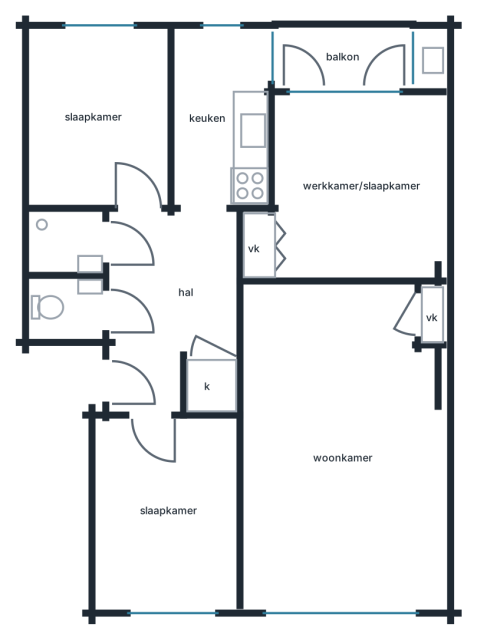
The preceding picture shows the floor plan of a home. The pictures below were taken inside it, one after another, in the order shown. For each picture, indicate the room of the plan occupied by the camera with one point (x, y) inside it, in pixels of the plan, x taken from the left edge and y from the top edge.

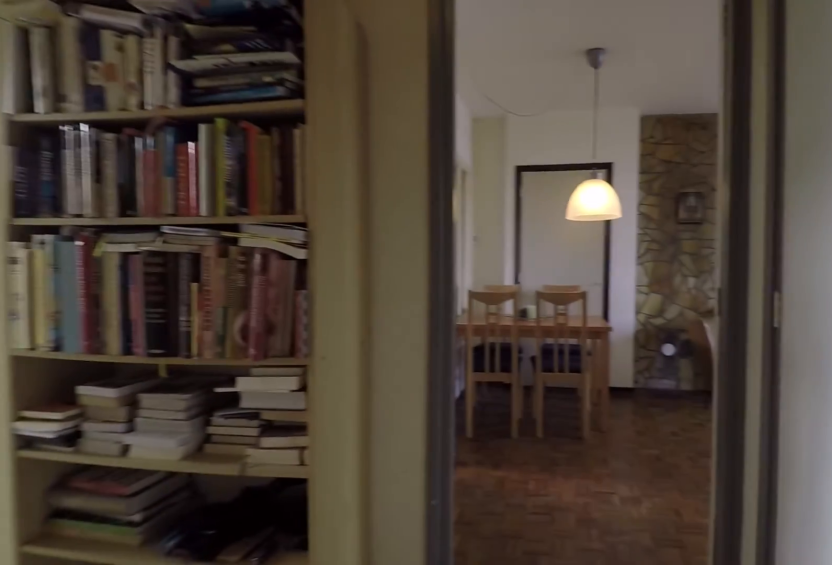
(166, 300)
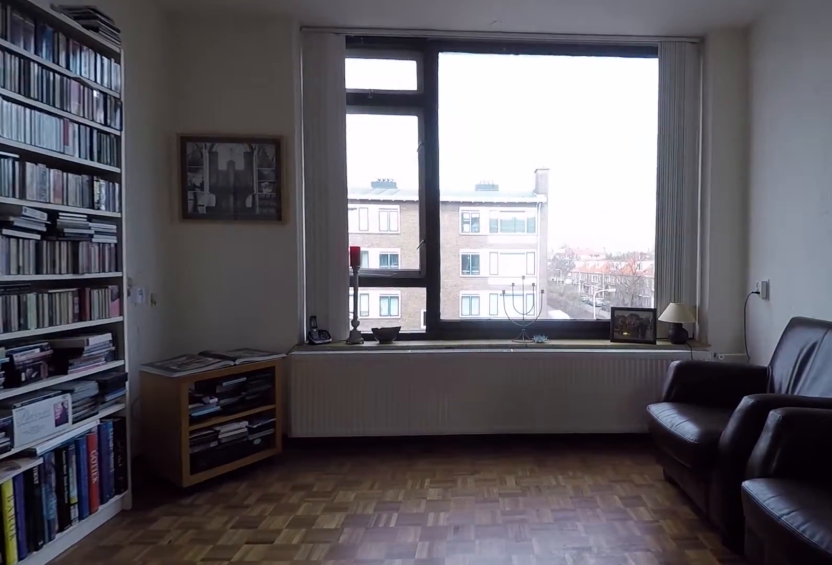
(340, 451)
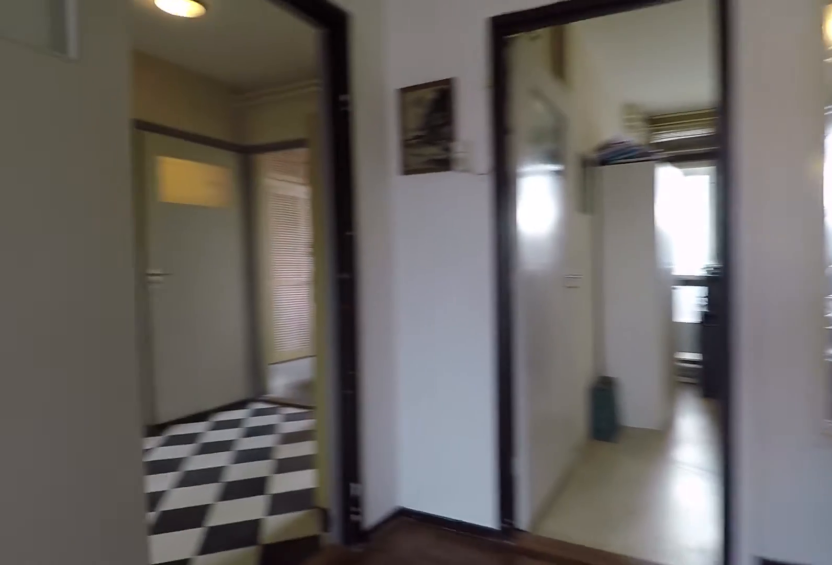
(340, 451)
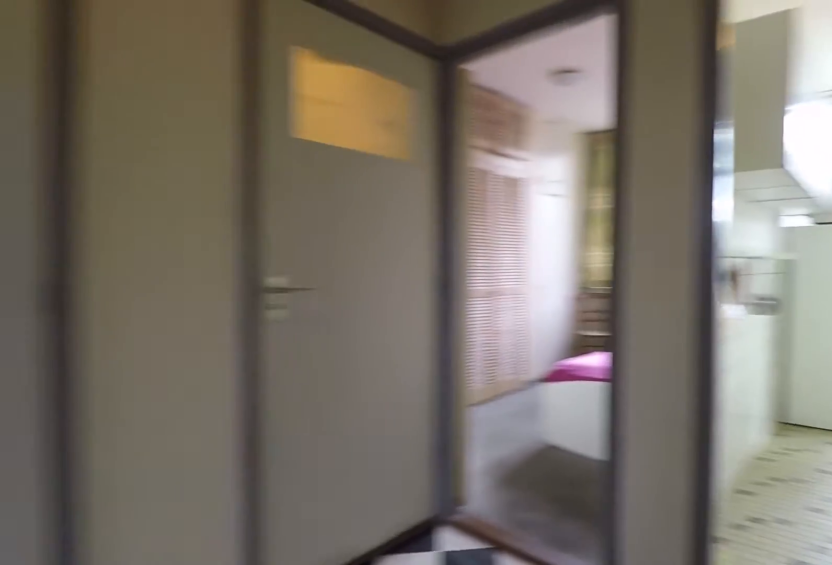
(167, 301)
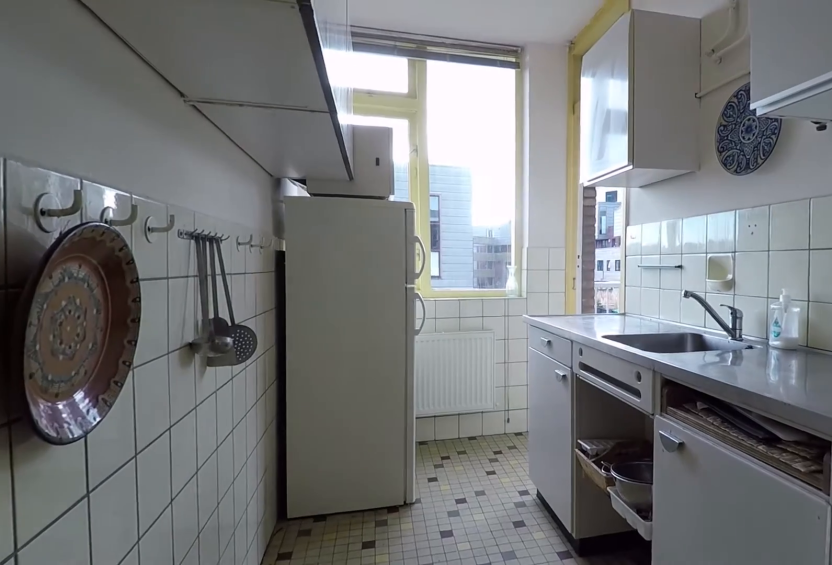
(227, 133)
